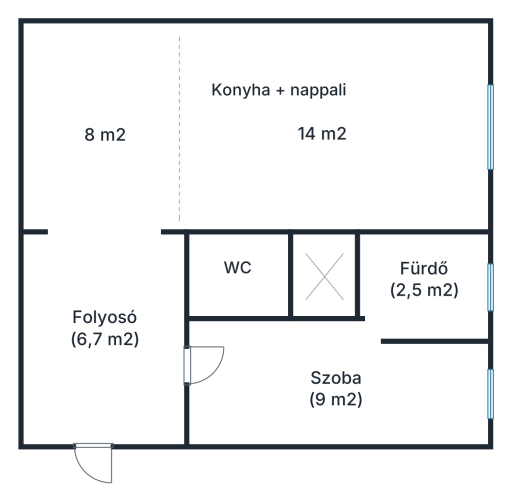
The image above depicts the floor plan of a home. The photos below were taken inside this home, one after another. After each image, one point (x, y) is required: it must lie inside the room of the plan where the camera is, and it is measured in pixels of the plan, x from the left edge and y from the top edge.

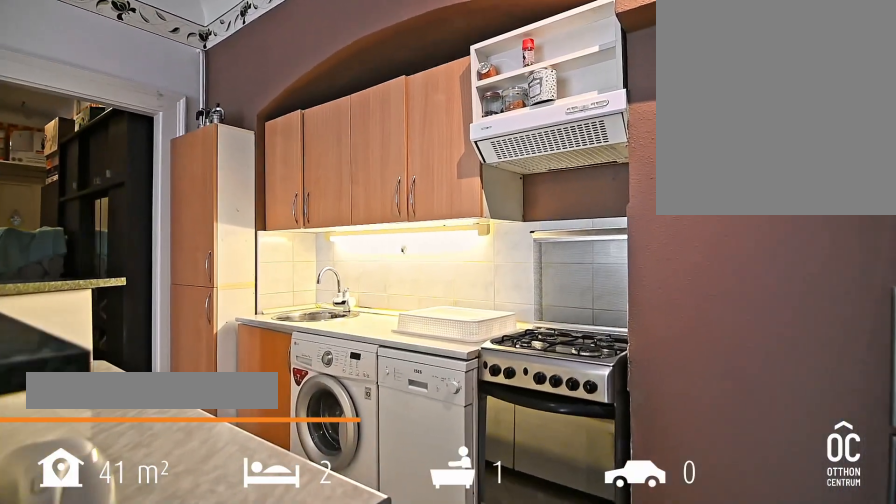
(103, 134)
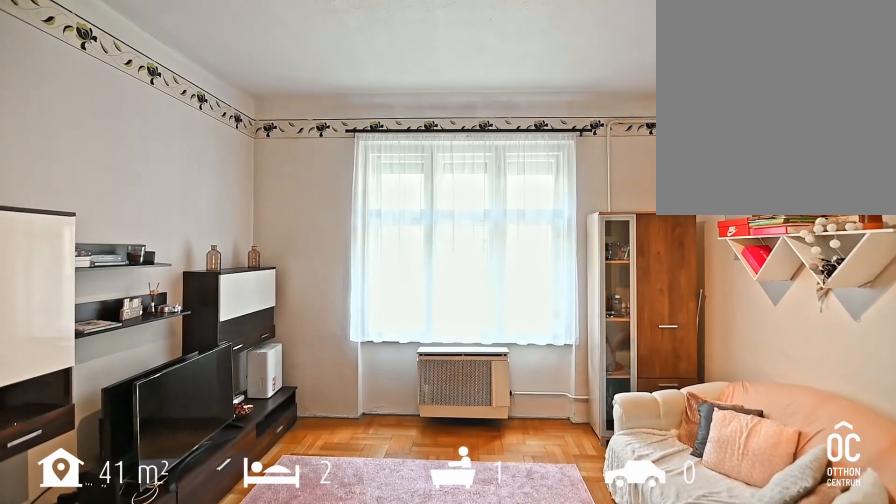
(178, 125)
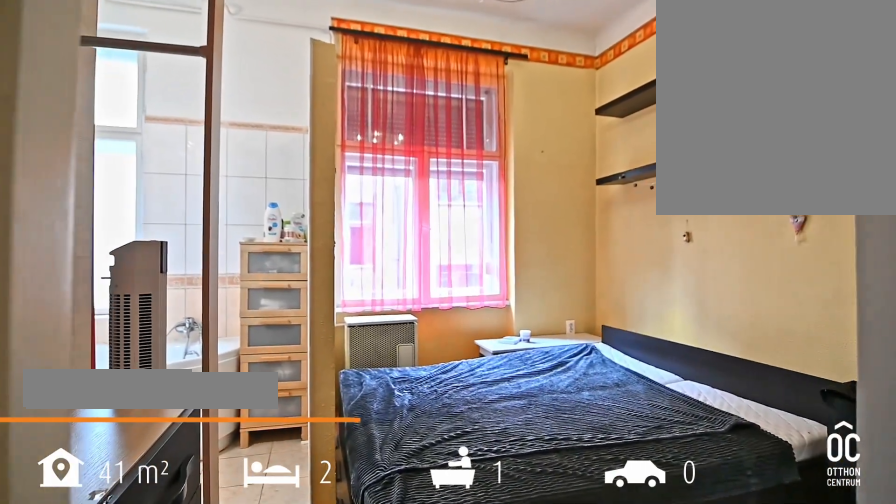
(334, 386)
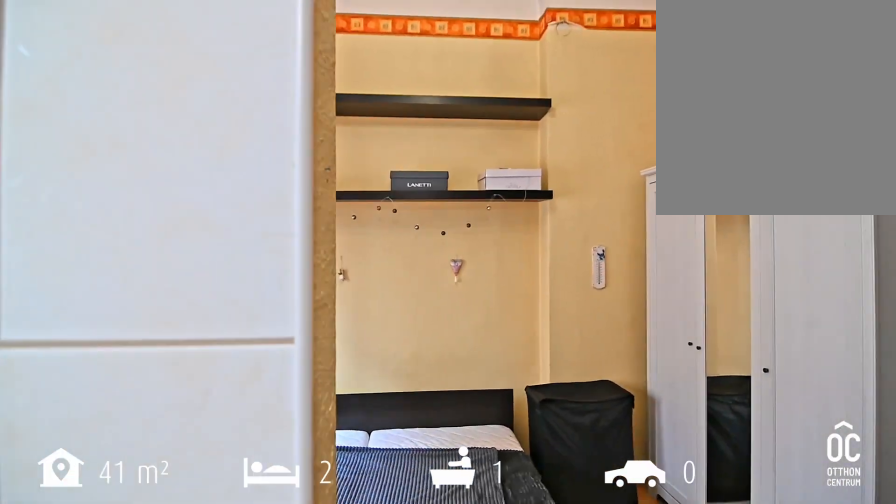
(334, 386)
